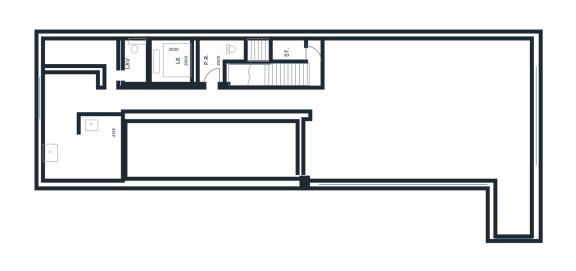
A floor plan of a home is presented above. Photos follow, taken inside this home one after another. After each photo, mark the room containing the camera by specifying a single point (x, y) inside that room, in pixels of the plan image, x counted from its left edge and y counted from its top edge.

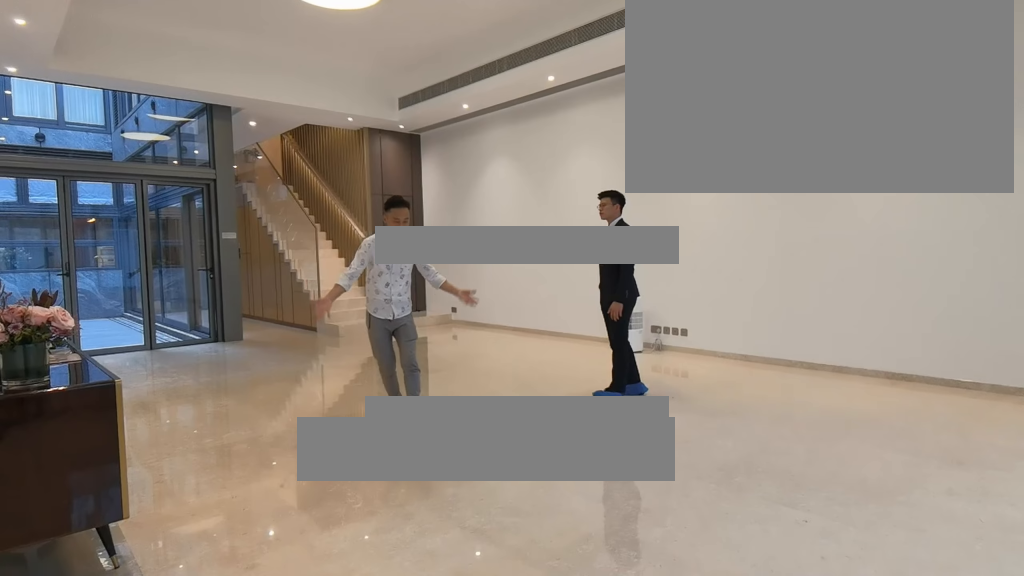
(416, 117)
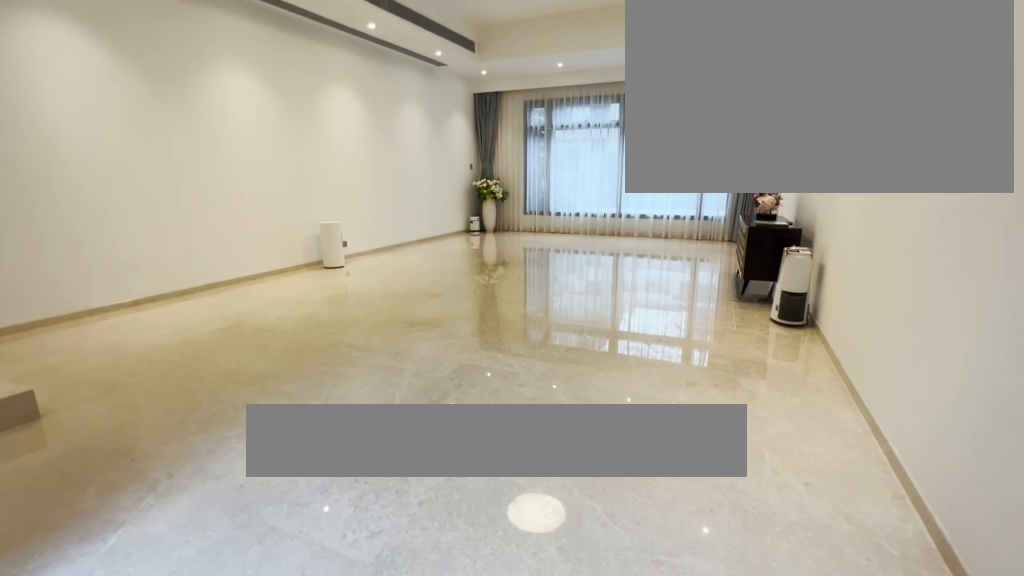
(417, 117)
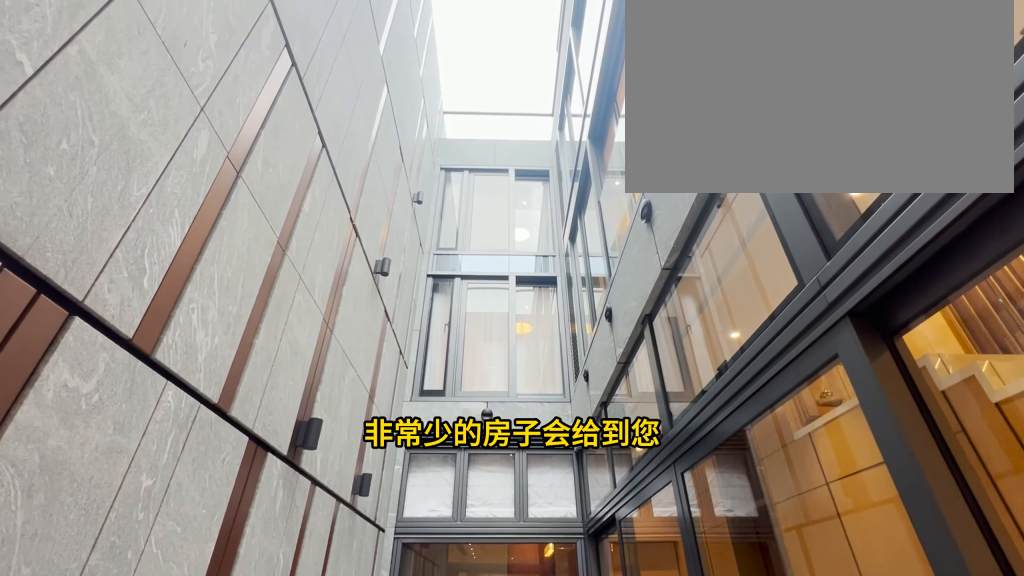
(208, 151)
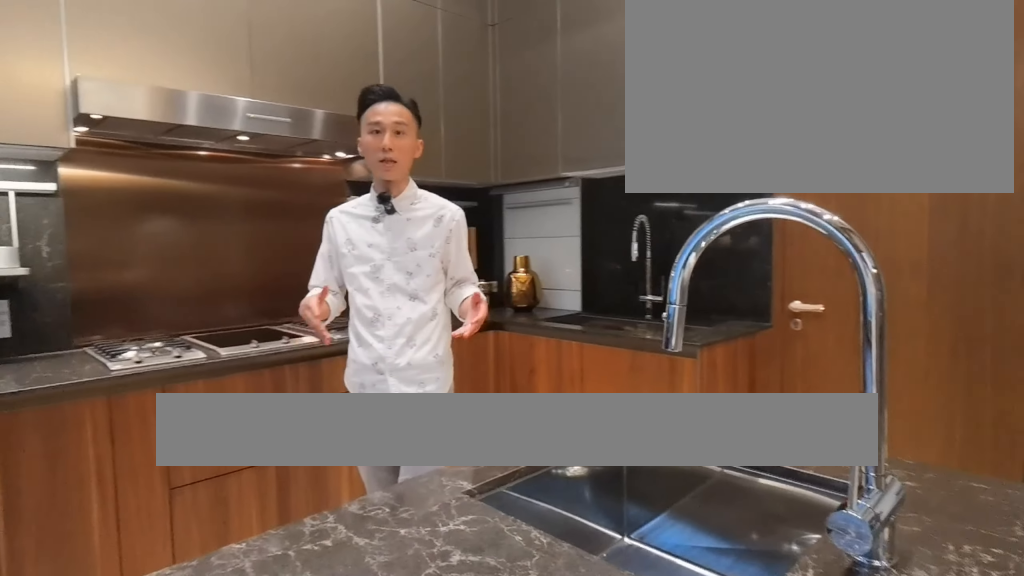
(79, 148)
